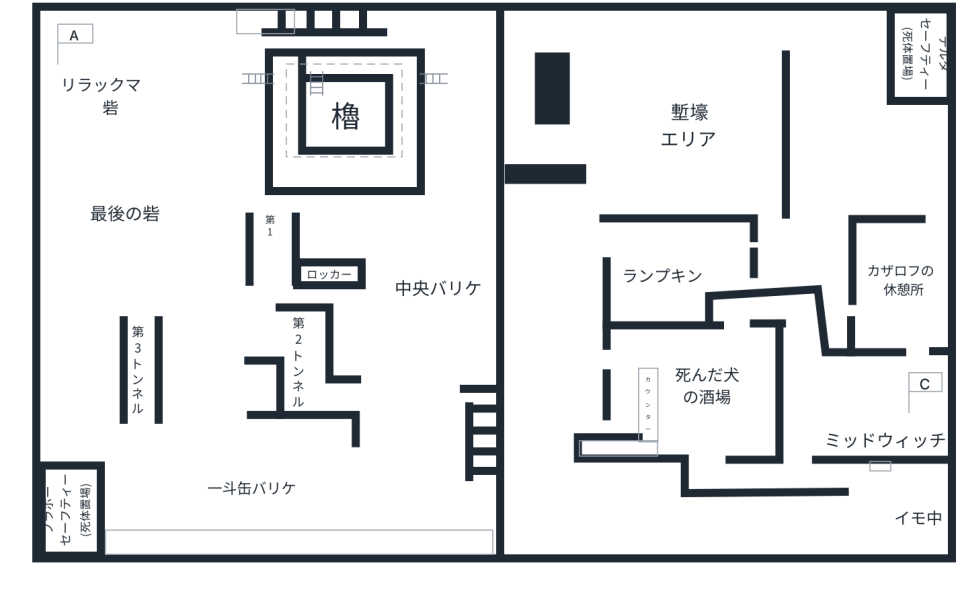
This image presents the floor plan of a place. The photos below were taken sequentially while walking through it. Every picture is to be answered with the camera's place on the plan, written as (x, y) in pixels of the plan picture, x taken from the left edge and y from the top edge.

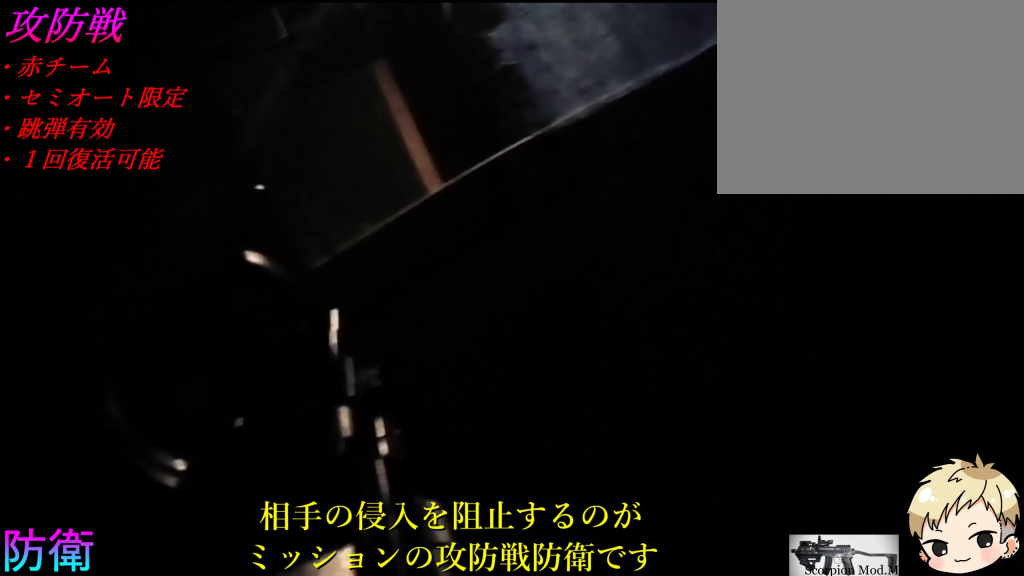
(224, 218)
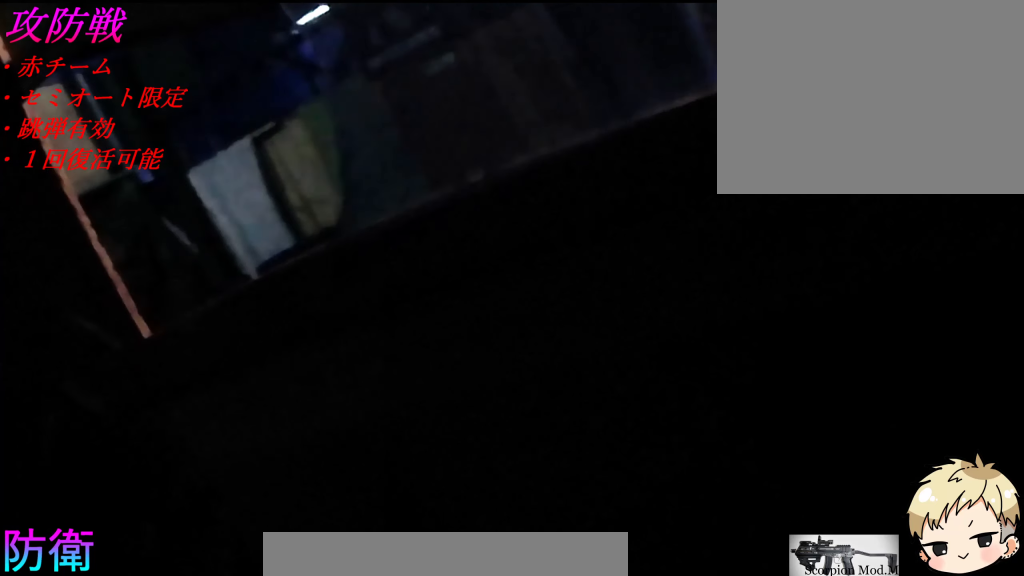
(273, 265)
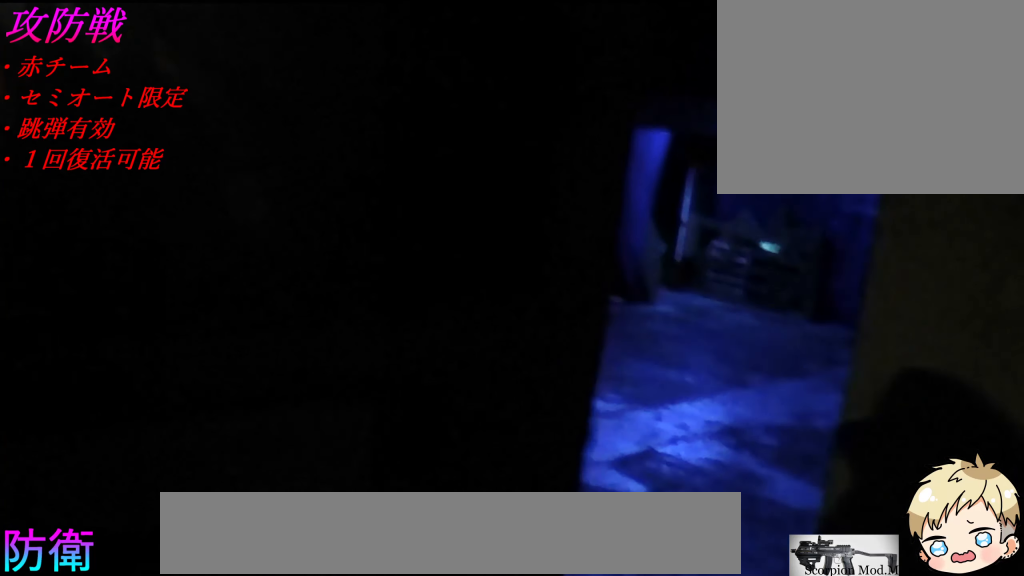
(273, 265)
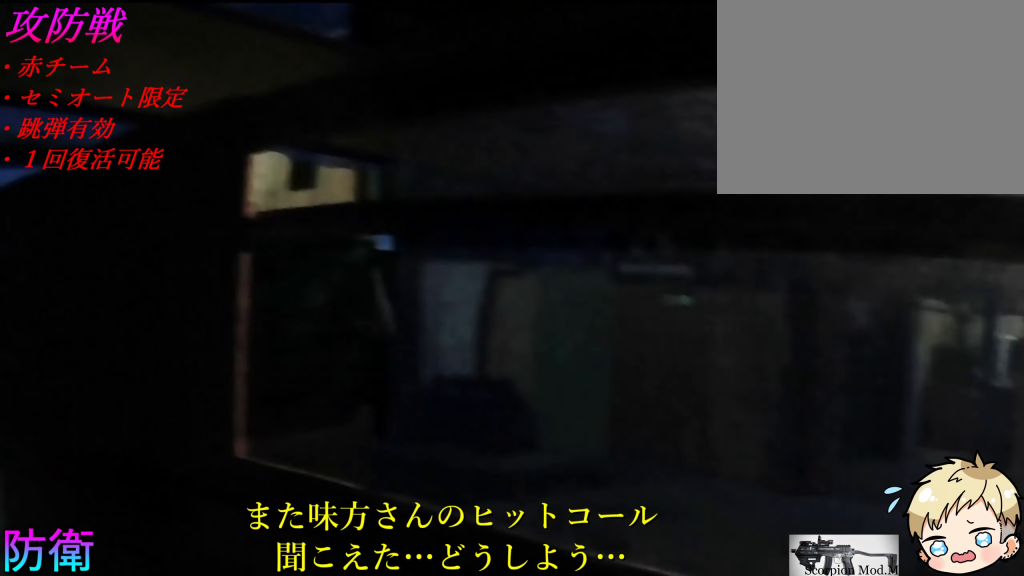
(273, 265)
